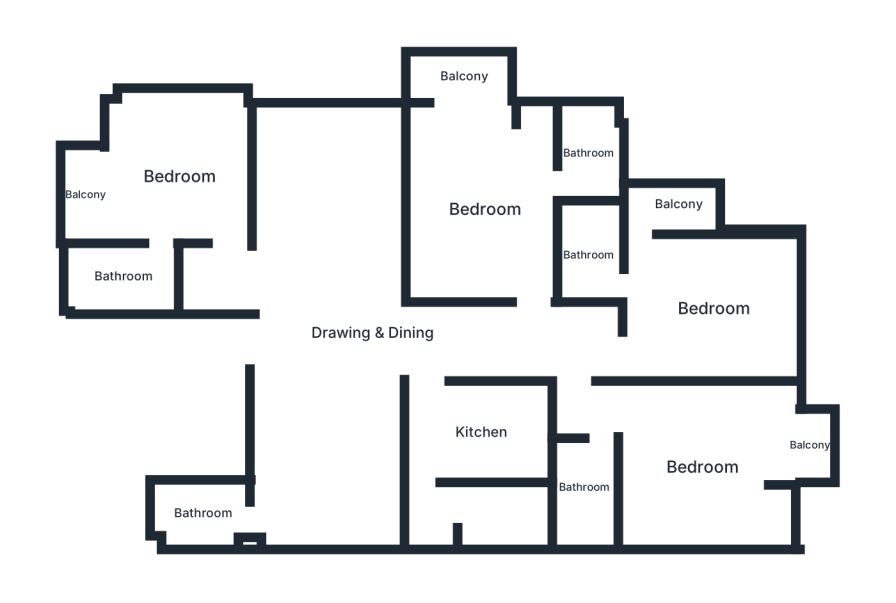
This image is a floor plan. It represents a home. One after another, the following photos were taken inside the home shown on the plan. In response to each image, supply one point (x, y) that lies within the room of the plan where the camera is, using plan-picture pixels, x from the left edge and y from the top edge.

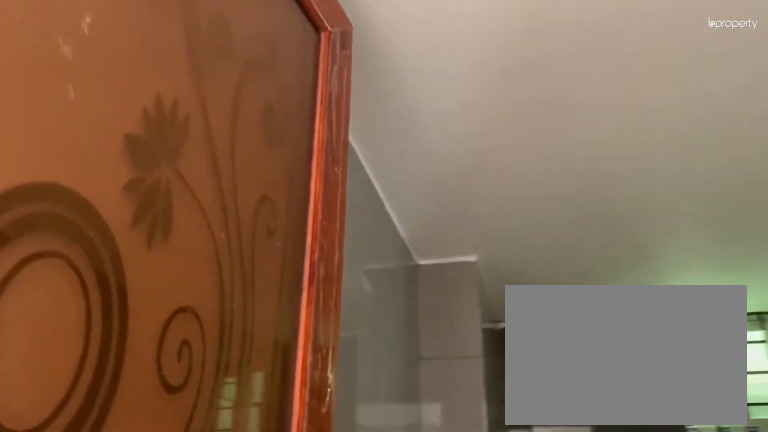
(584, 486)
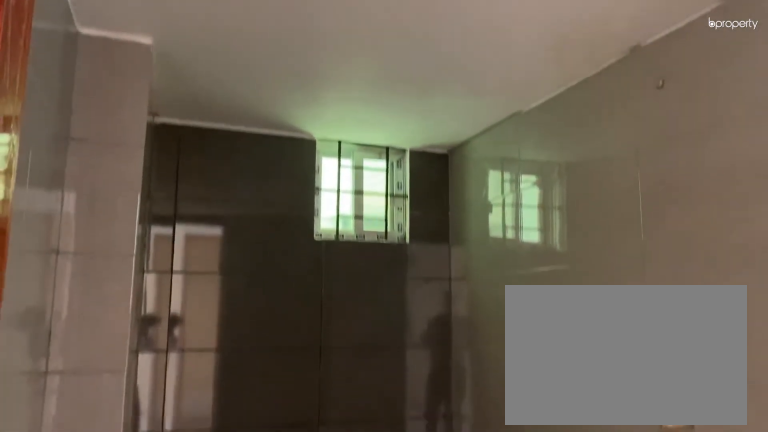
(584, 486)
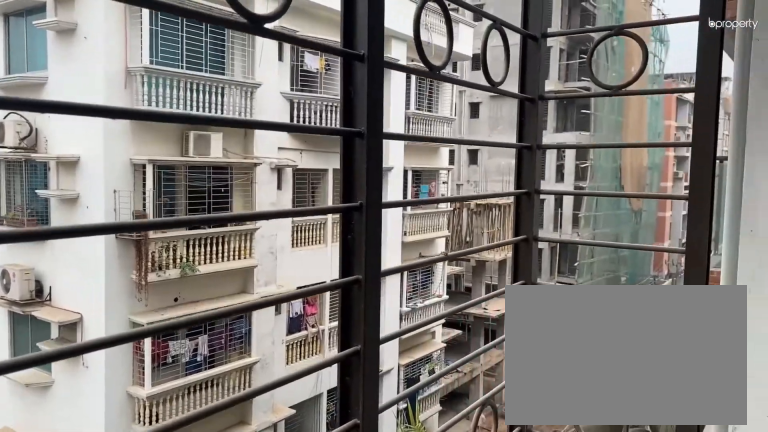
(810, 445)
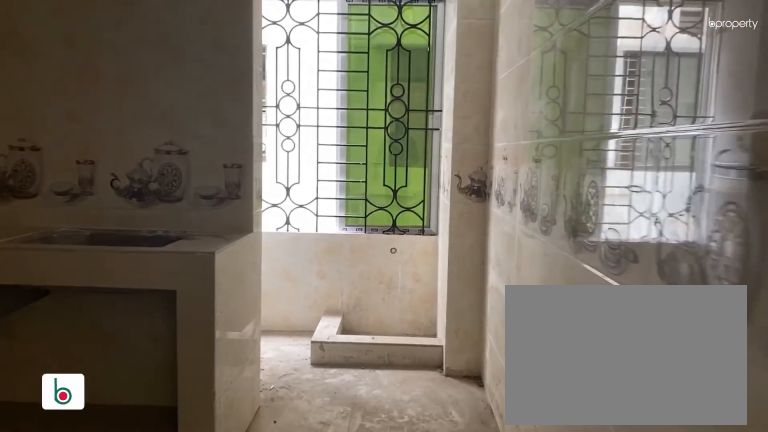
(482, 432)
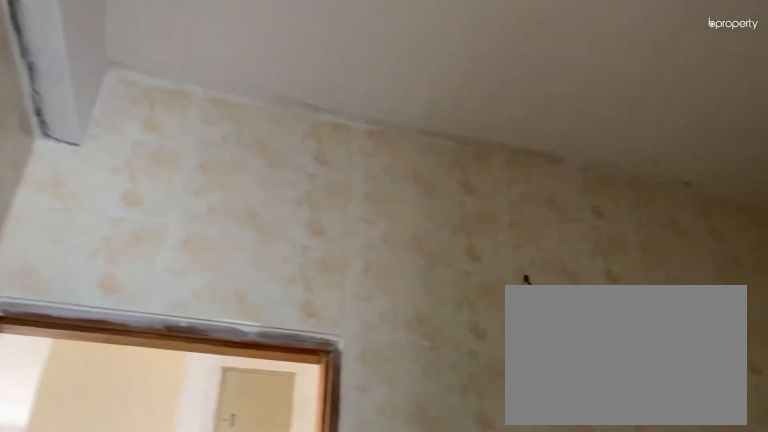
(482, 432)
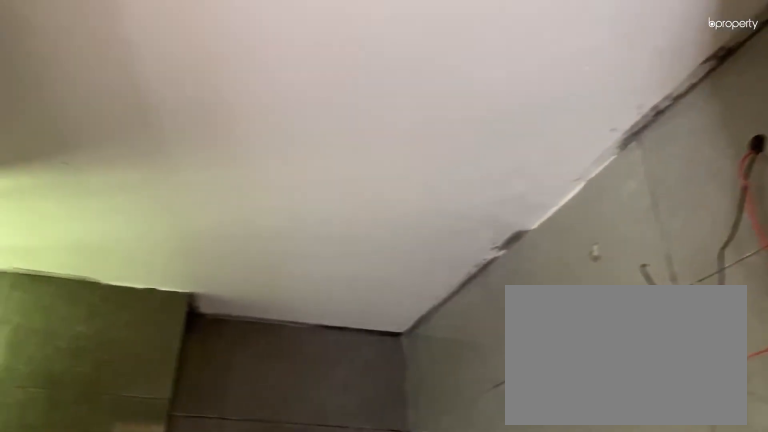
(204, 513)
